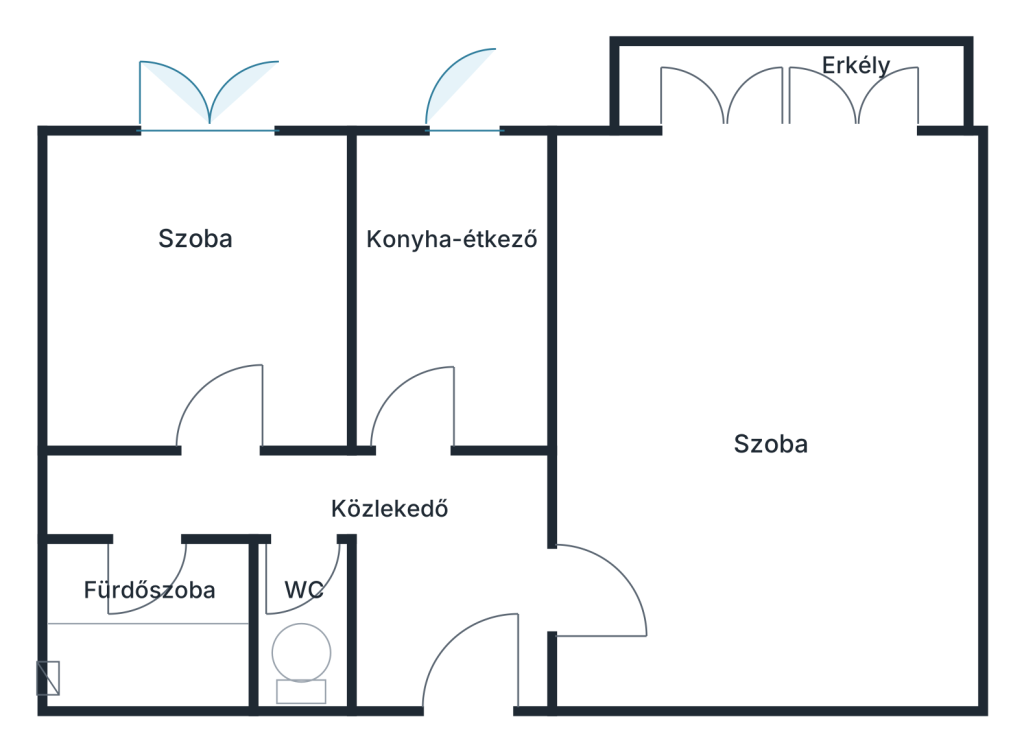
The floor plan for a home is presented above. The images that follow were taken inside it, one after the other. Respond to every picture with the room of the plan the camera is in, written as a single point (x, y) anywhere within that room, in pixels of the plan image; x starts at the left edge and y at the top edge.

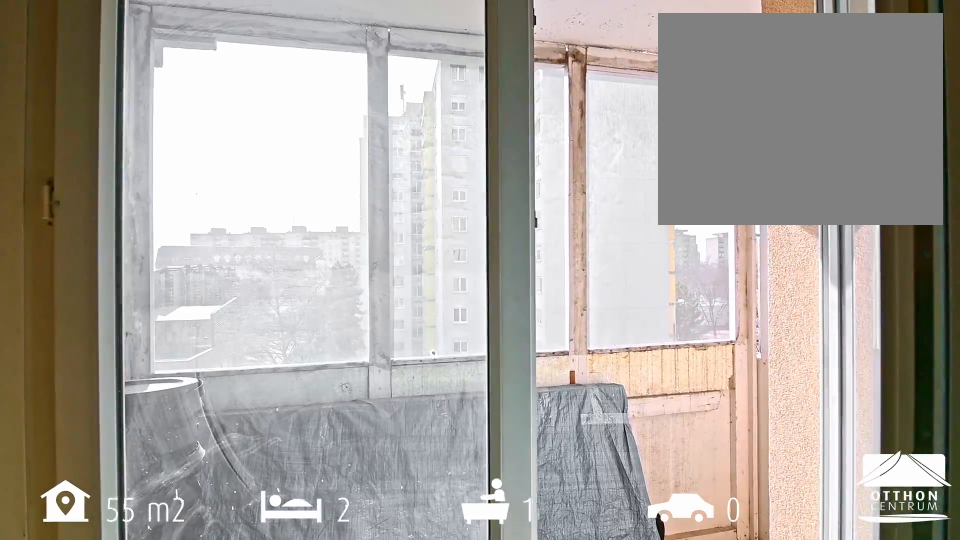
(796, 86)
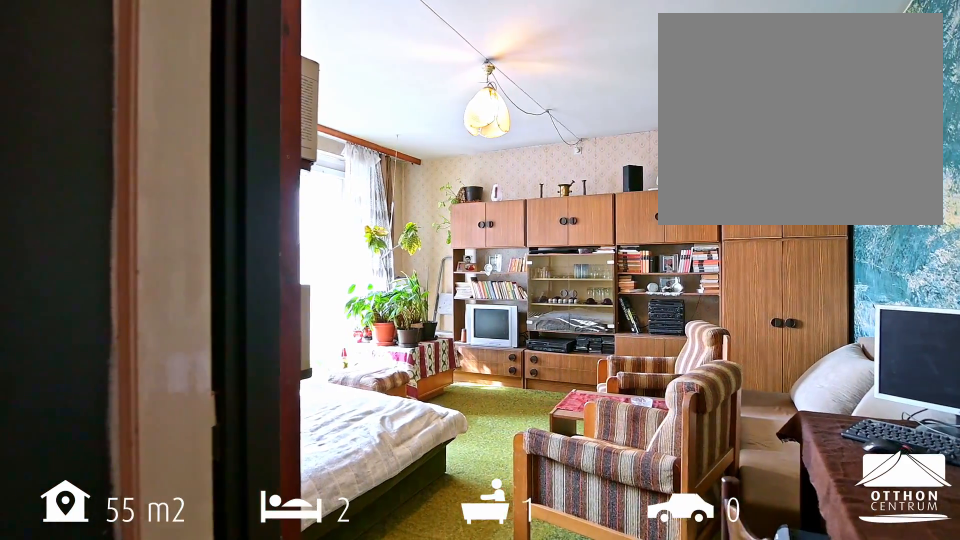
(775, 428)
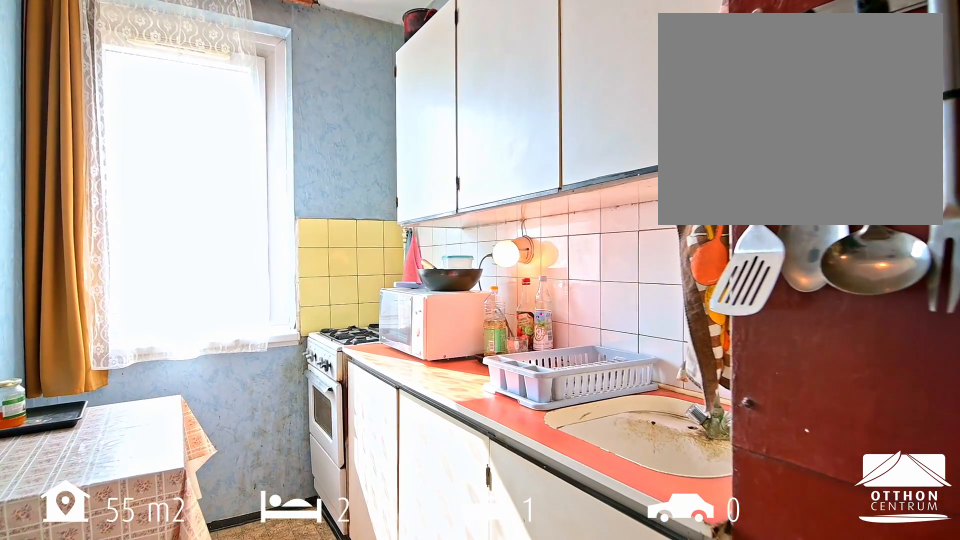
(456, 296)
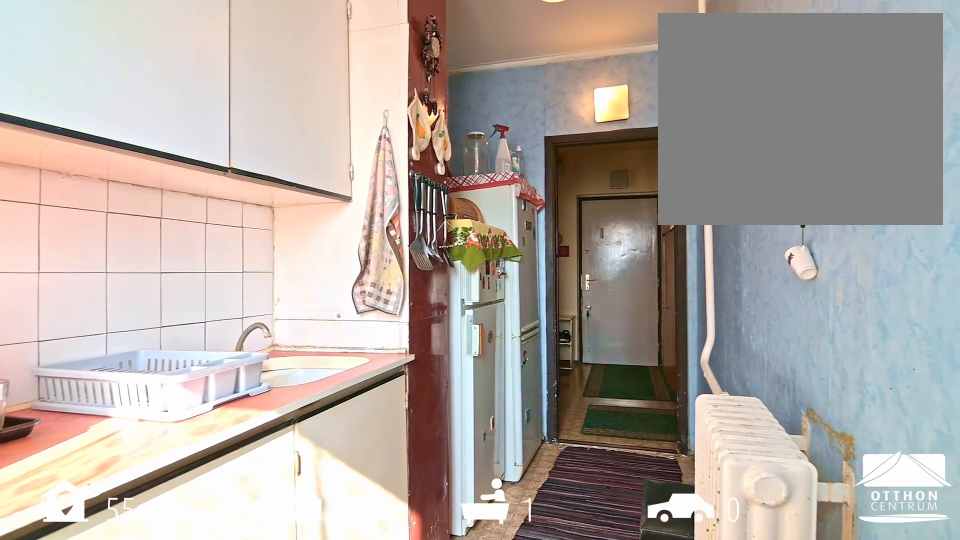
(456, 296)
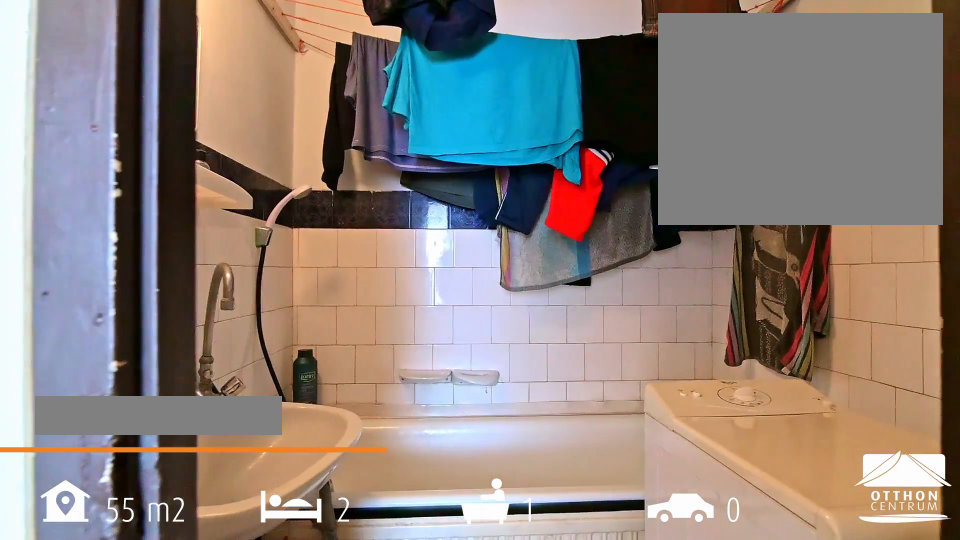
(147, 623)
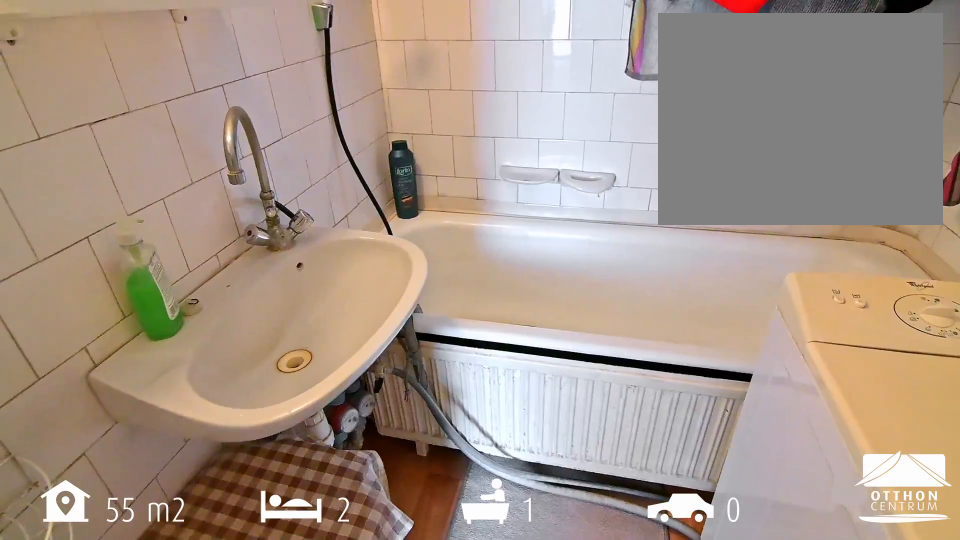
(147, 624)
